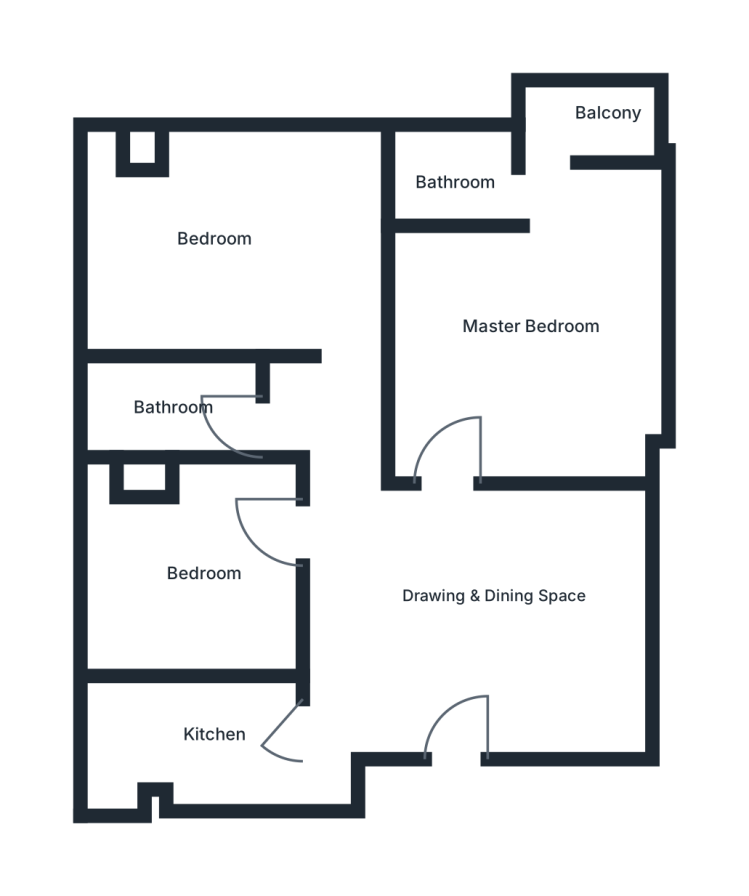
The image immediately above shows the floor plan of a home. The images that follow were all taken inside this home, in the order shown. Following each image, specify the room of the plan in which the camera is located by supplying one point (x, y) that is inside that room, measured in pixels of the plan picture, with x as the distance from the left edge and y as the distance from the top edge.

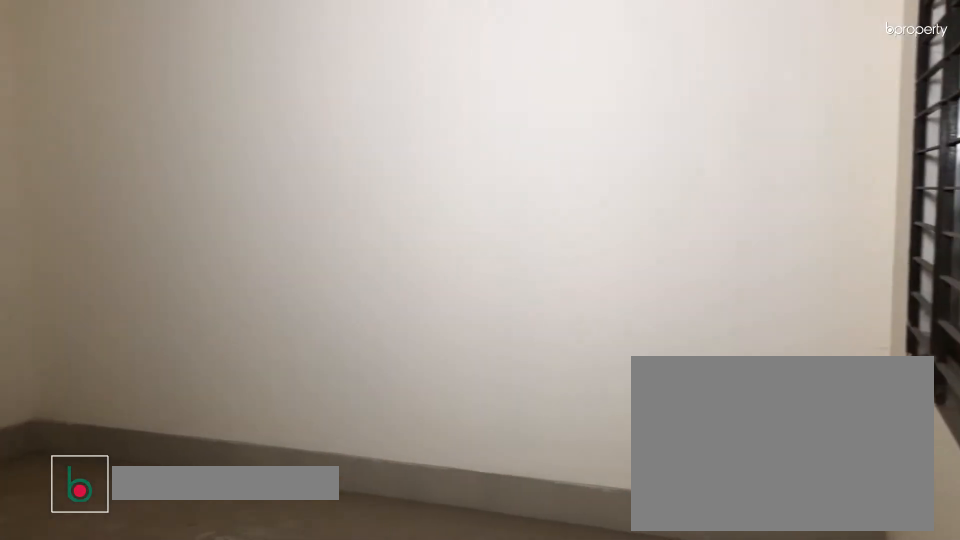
(441, 608)
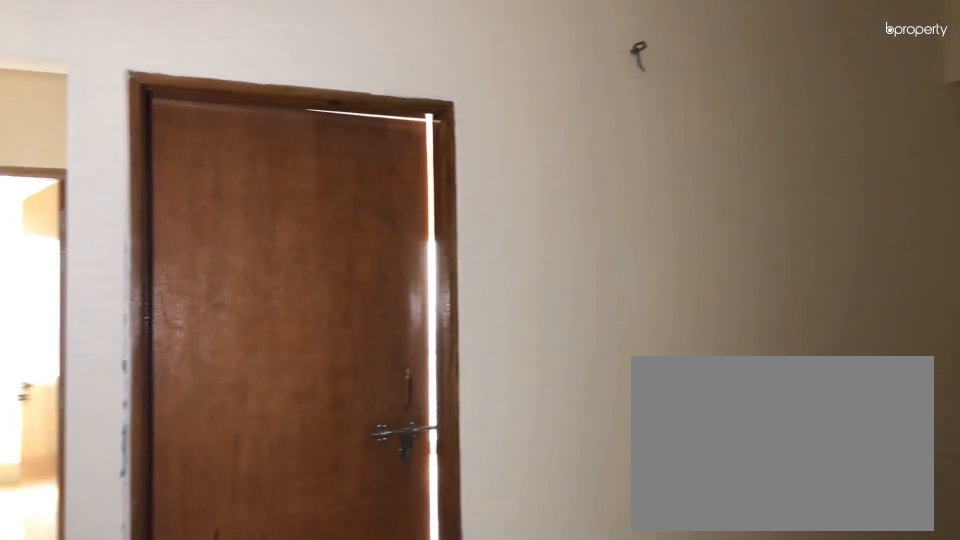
(440, 605)
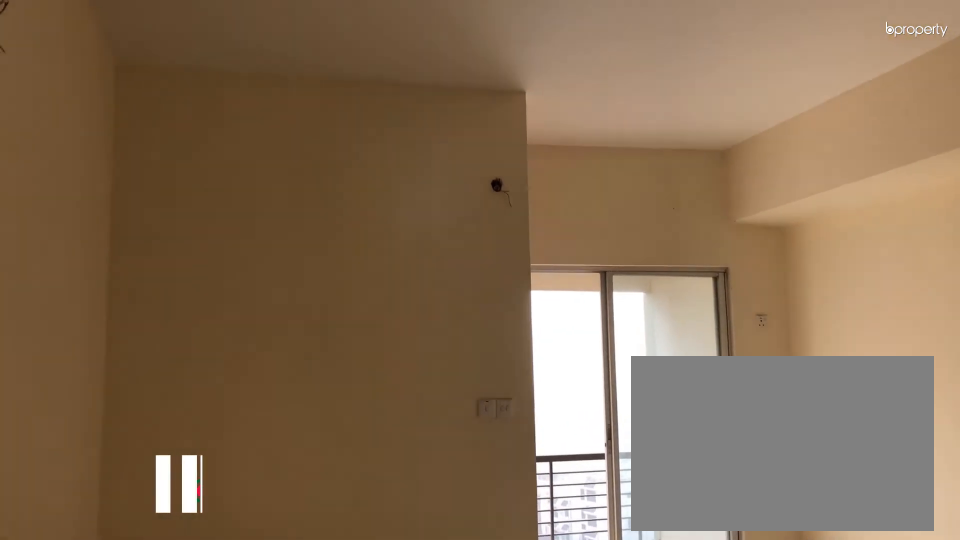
(556, 317)
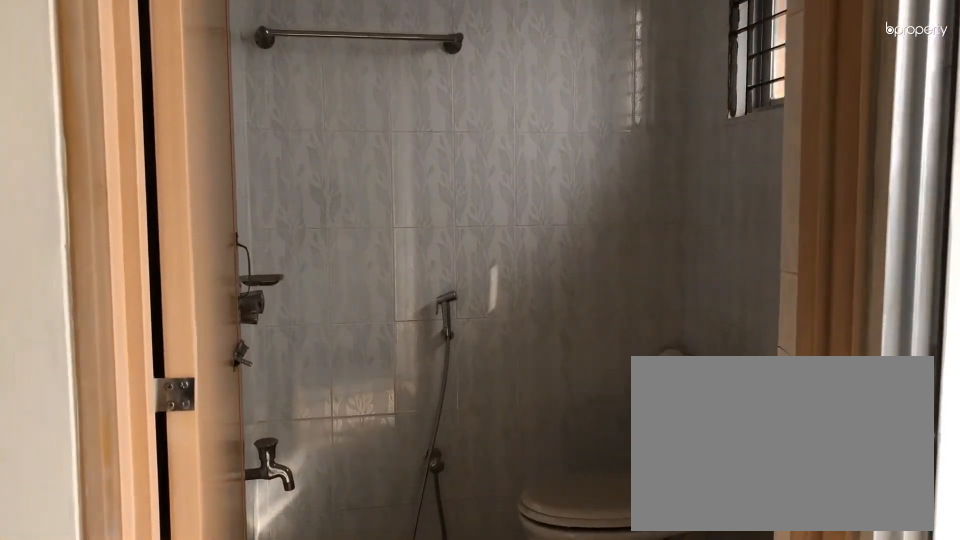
(456, 180)
